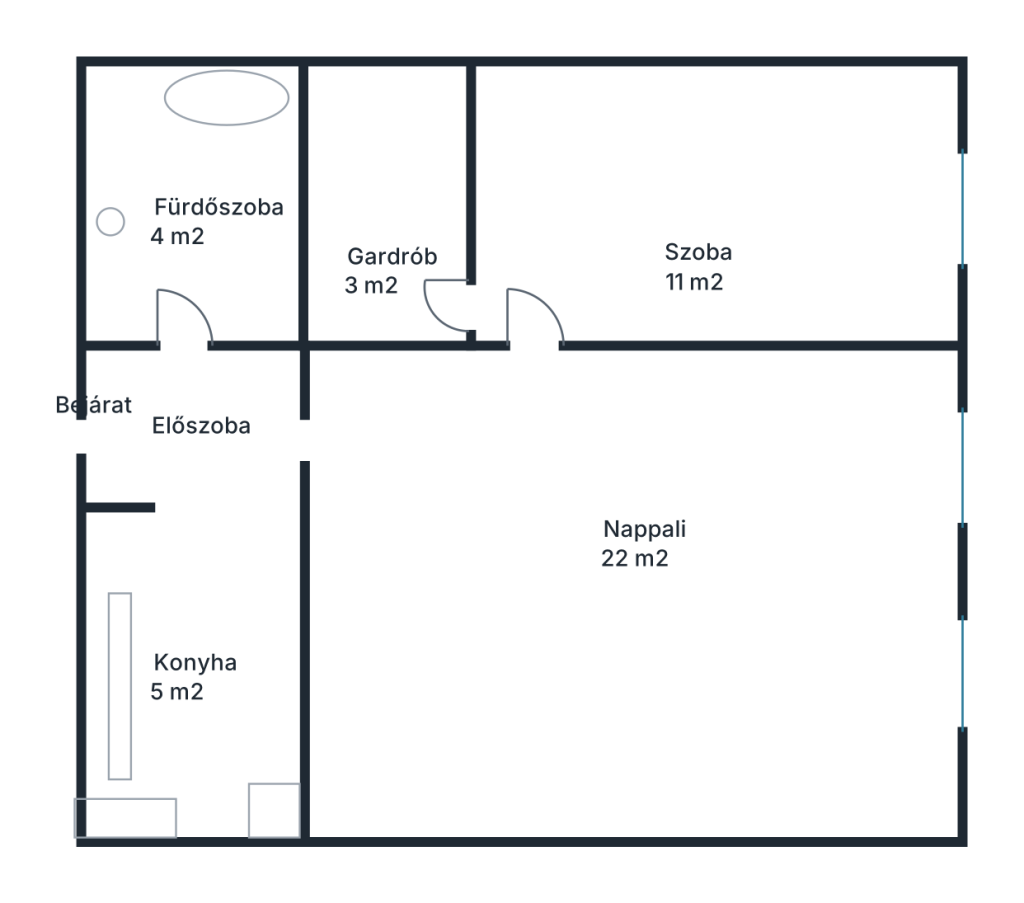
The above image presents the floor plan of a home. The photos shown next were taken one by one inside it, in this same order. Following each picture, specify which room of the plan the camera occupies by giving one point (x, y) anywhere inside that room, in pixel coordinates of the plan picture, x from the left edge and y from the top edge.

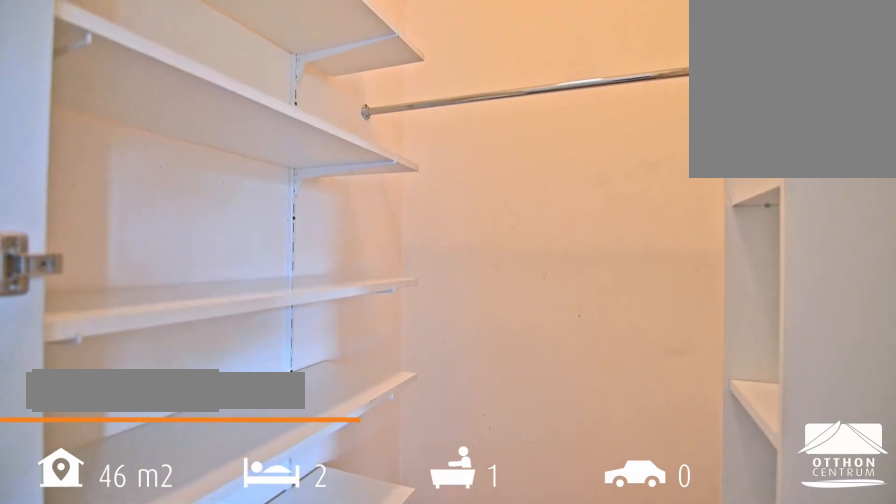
(381, 206)
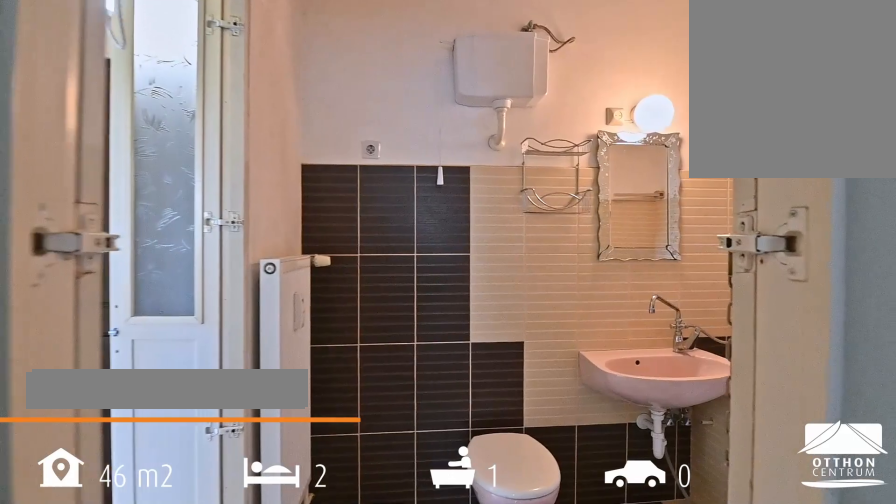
(197, 196)
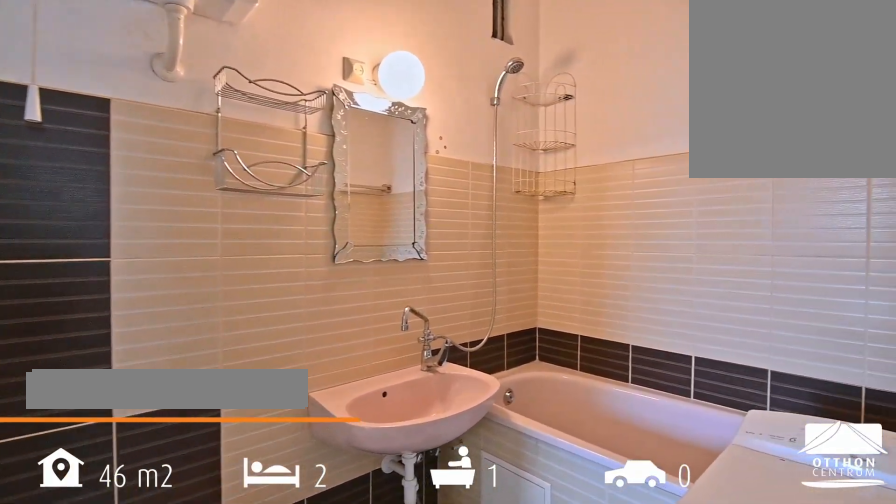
(197, 196)
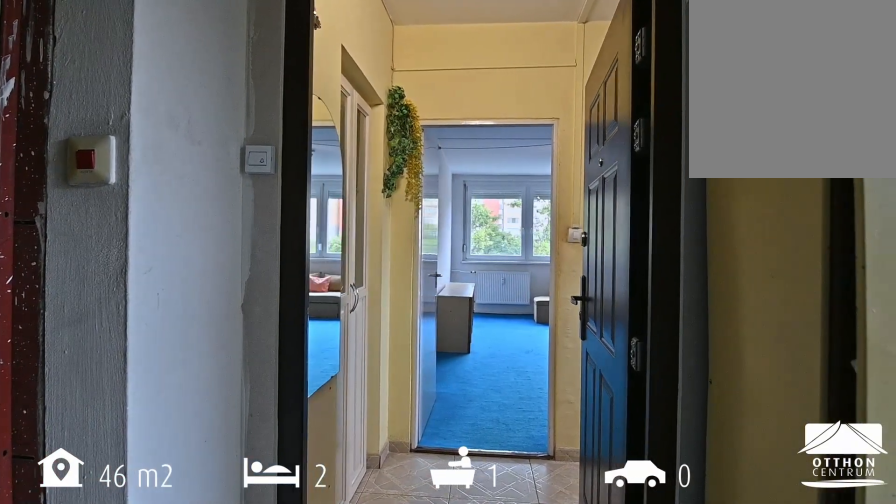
(193, 431)
